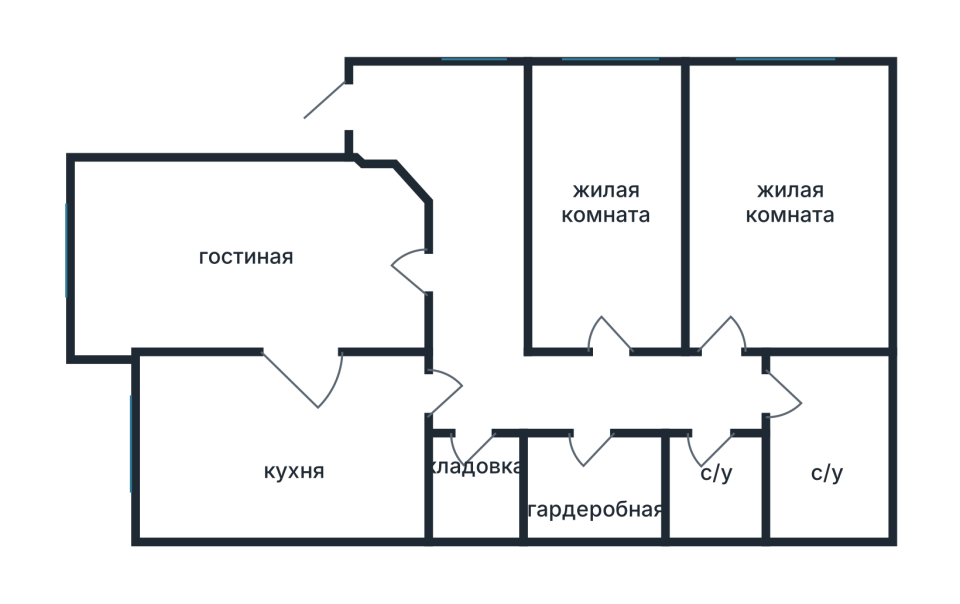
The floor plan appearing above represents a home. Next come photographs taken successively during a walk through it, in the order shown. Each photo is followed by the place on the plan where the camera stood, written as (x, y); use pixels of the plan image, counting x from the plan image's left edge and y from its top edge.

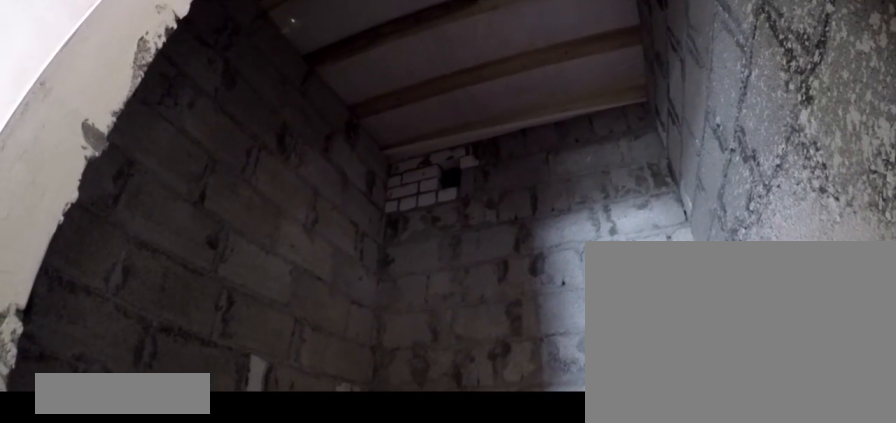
(712, 422)
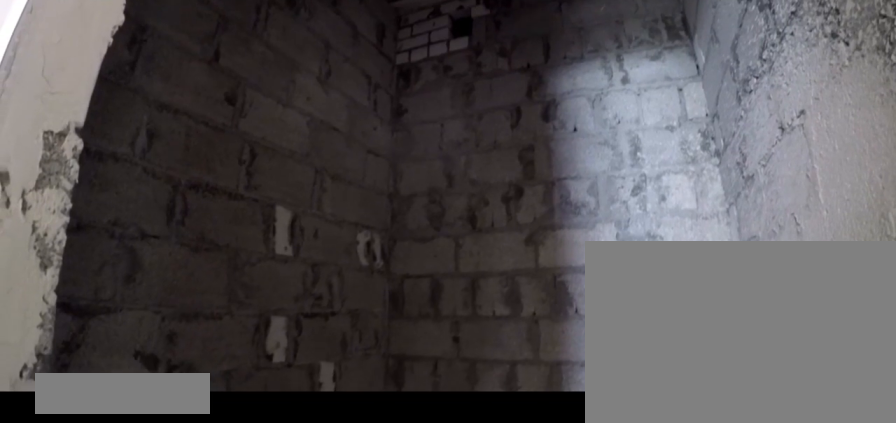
(712, 422)
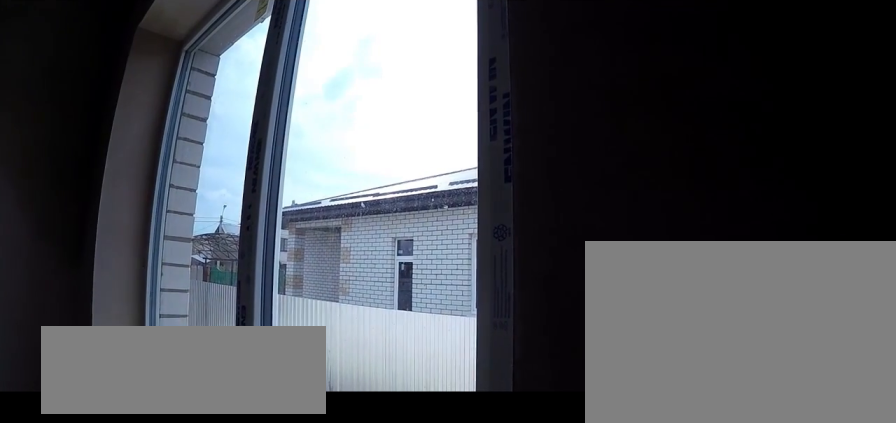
(860, 101)
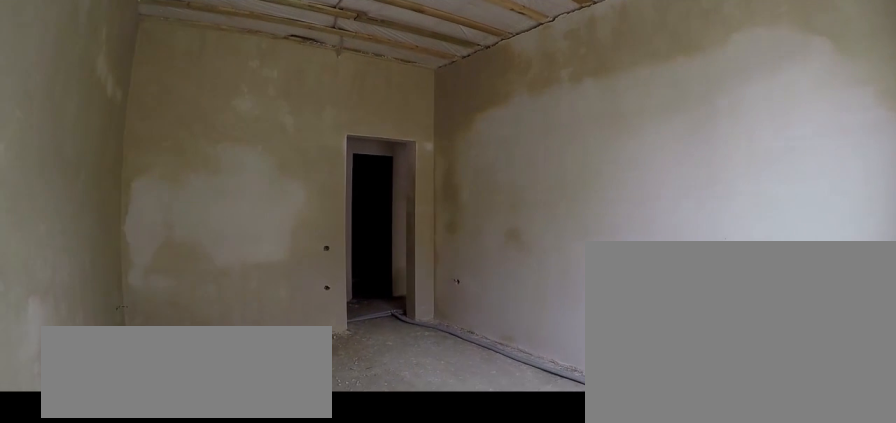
(860, 102)
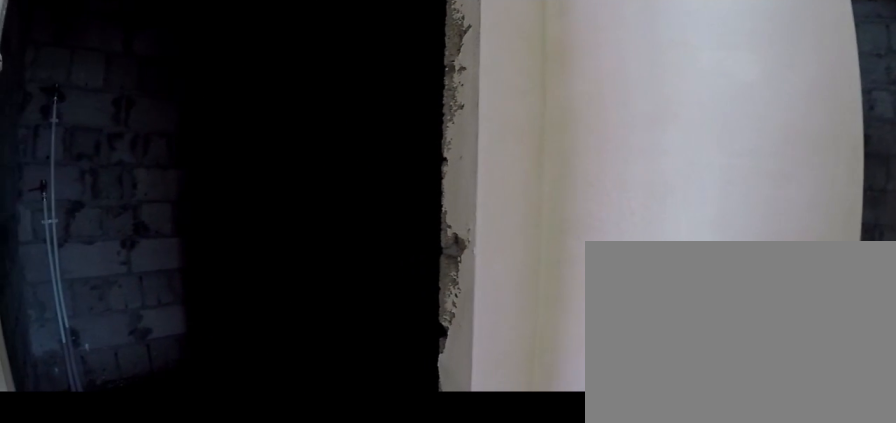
(720, 355)
